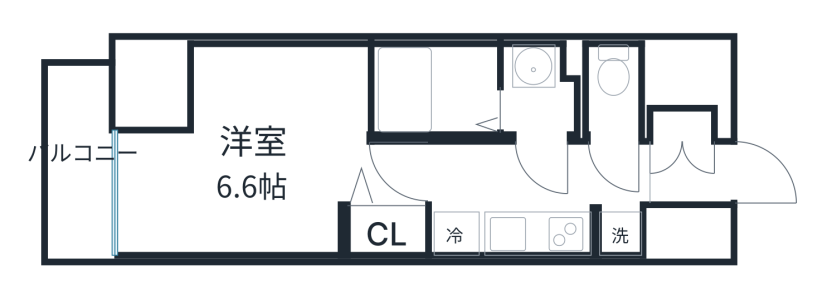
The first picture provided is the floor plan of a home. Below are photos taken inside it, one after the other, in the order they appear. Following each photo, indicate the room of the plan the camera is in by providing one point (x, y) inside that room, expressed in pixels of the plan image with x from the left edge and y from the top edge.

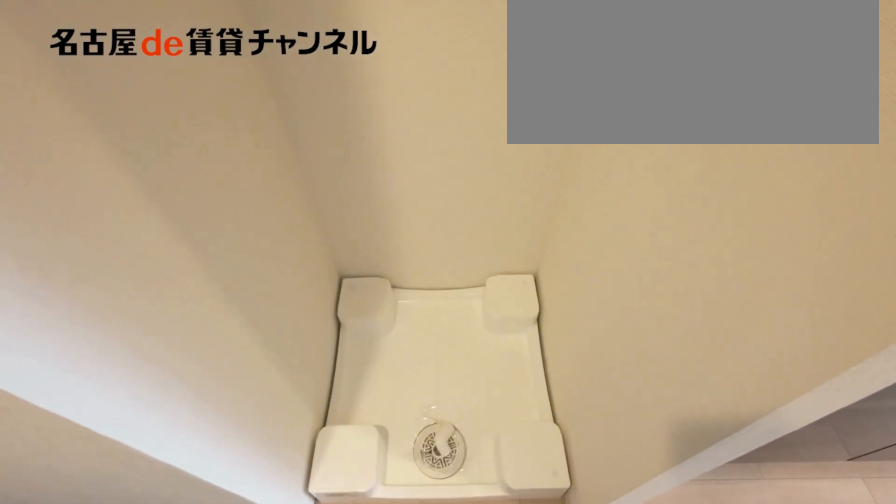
(617, 232)
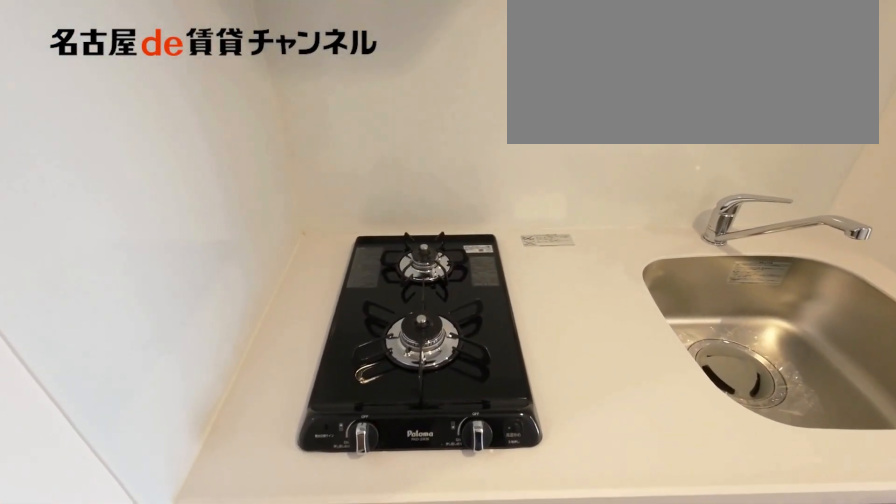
(511, 229)
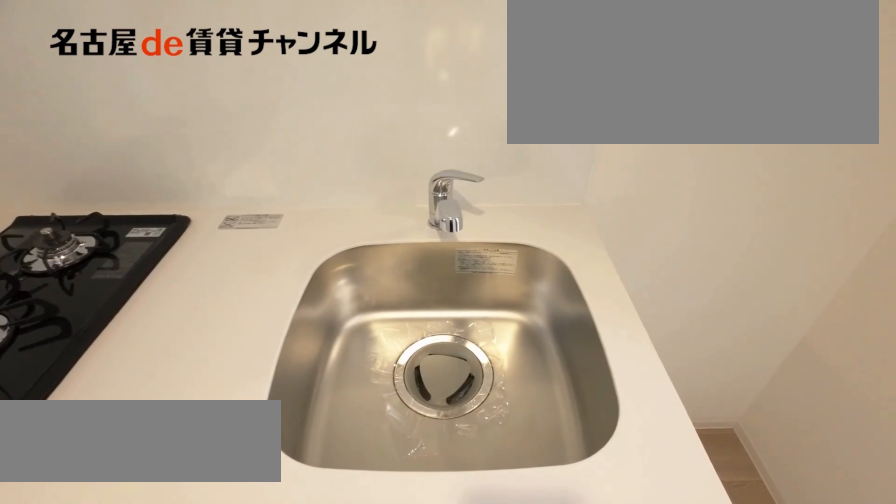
(511, 229)
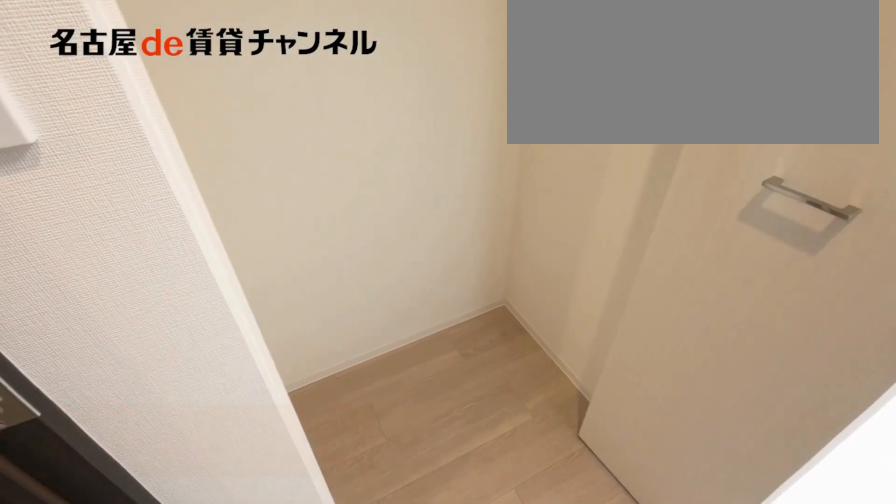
(384, 230)
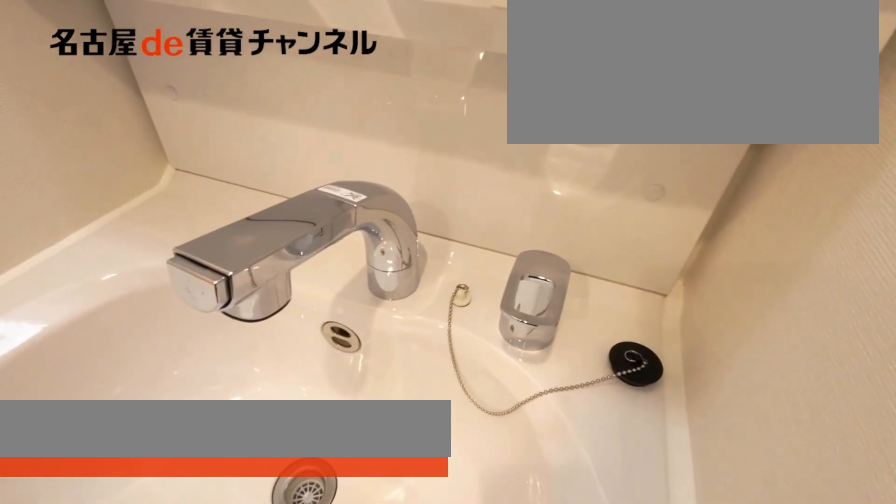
(541, 91)
